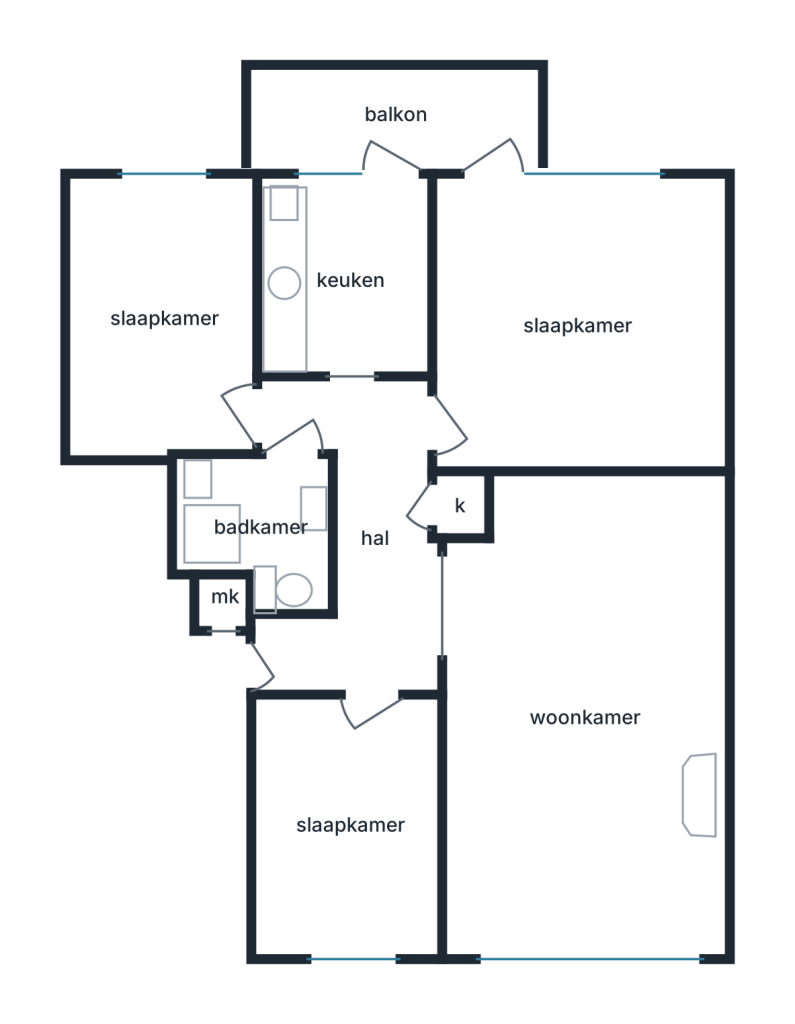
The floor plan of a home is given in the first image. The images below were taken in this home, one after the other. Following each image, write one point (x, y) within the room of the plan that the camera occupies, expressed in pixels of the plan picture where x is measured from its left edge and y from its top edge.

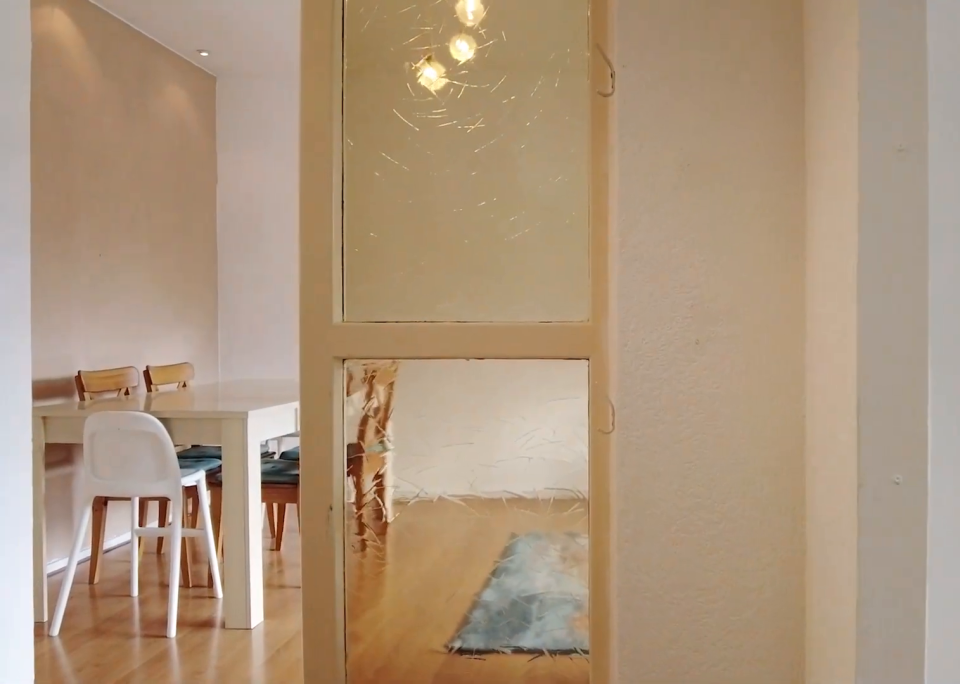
(362, 536)
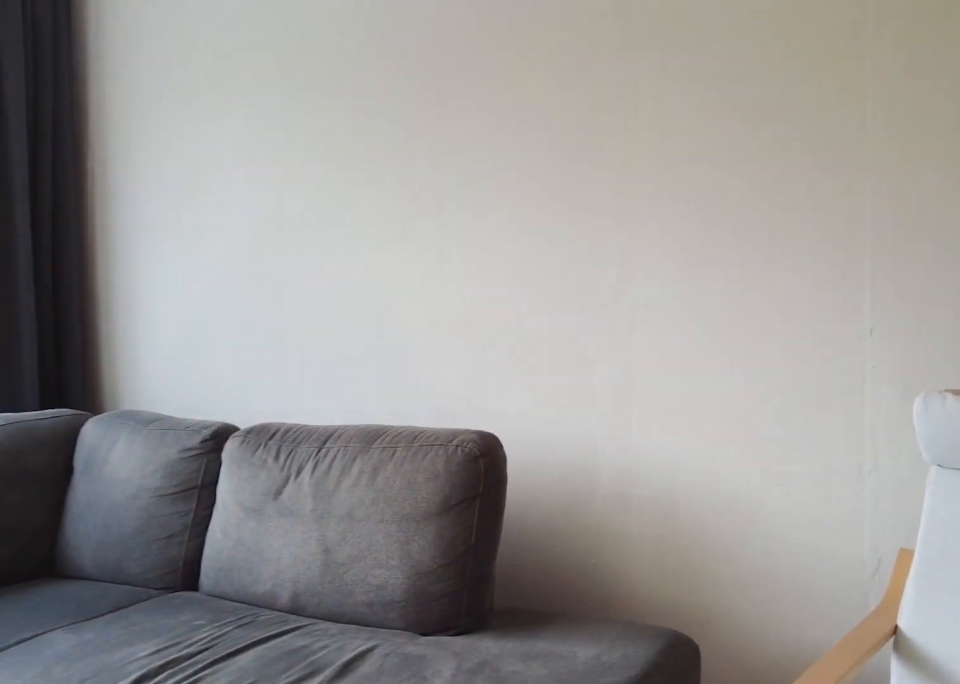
(583, 715)
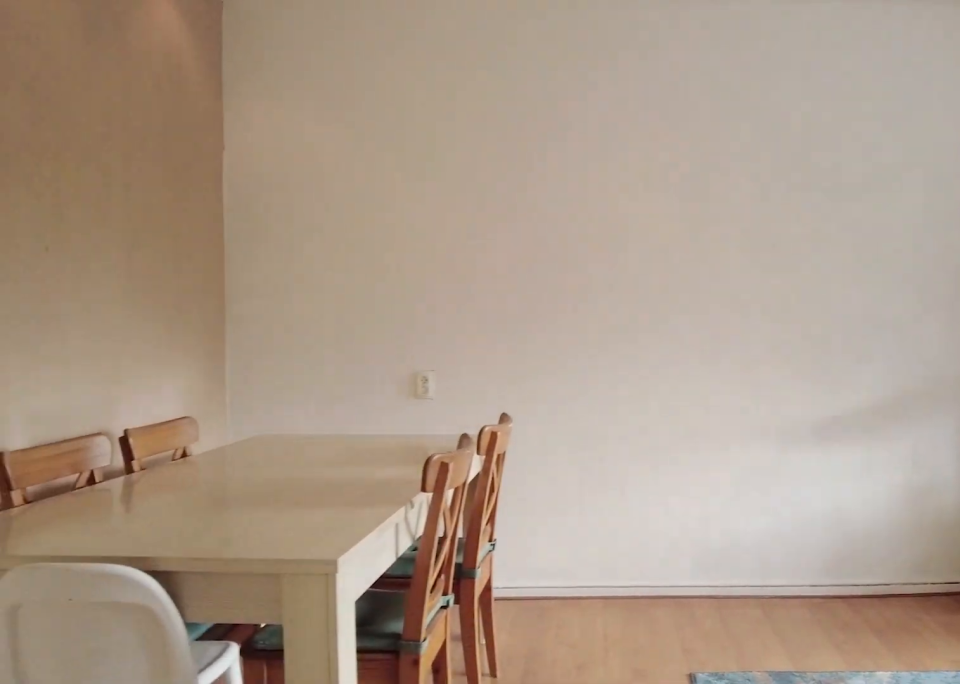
(583, 715)
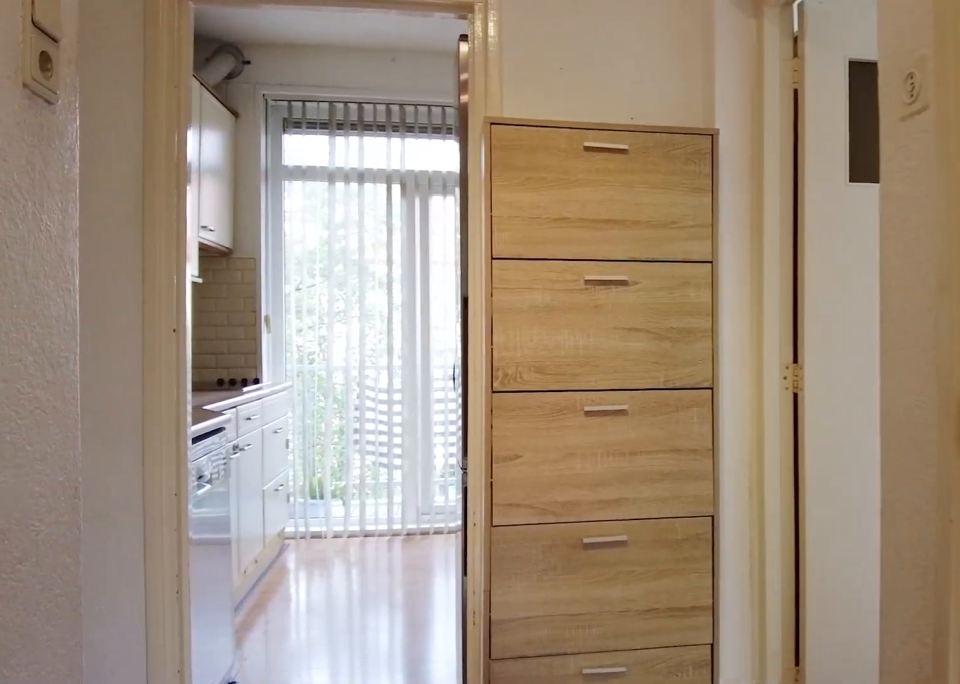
(362, 537)
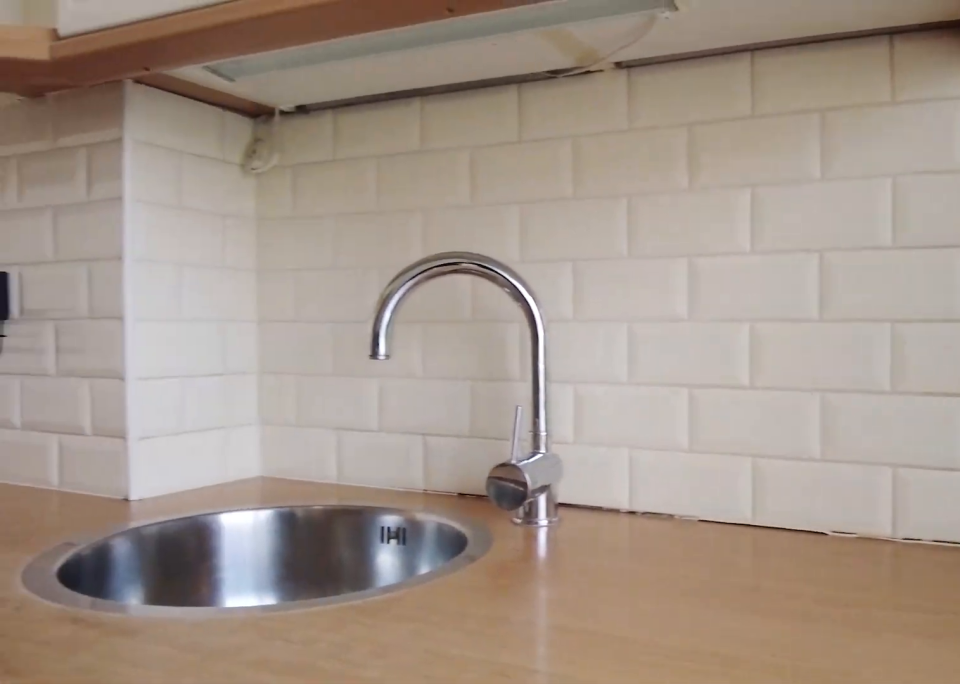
(347, 280)
